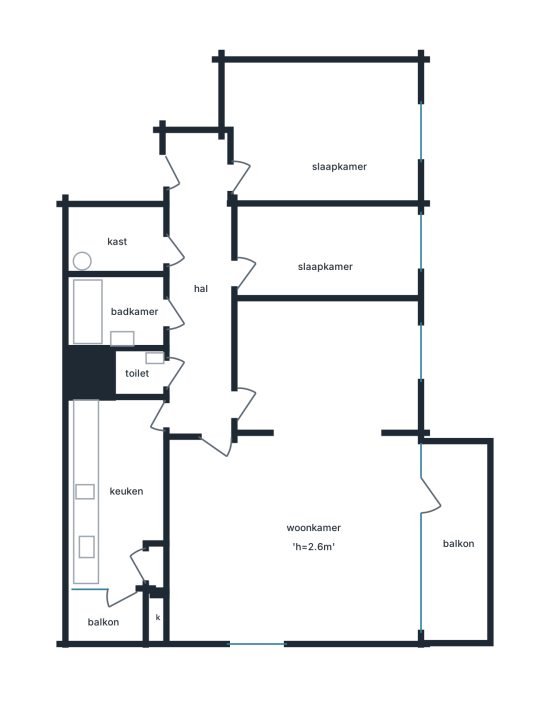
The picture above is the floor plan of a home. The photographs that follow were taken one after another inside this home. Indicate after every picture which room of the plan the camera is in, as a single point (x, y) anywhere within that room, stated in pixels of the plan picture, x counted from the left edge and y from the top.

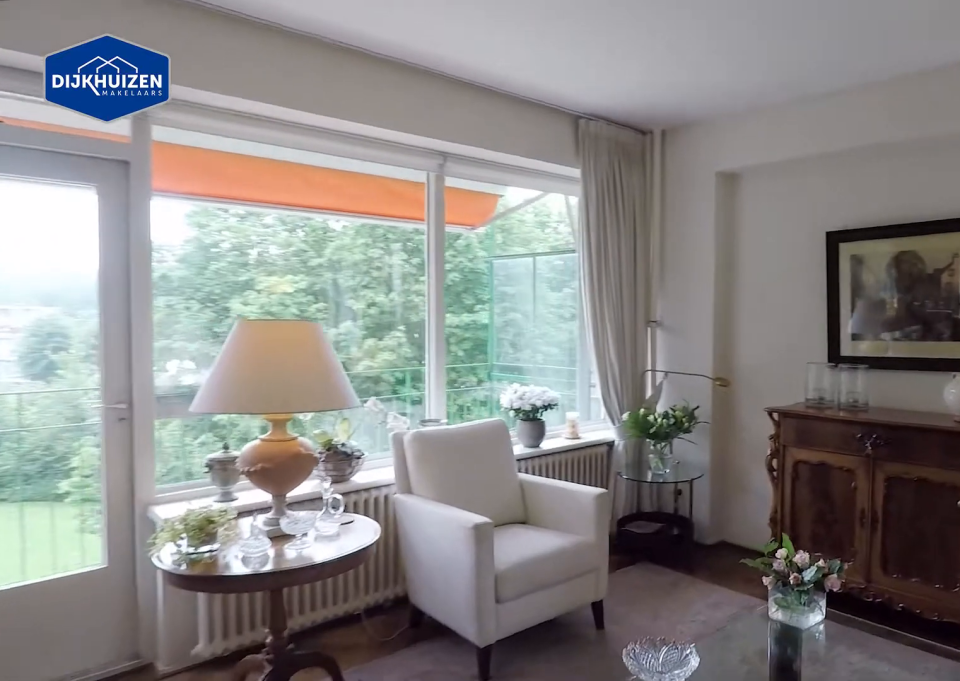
(302, 482)
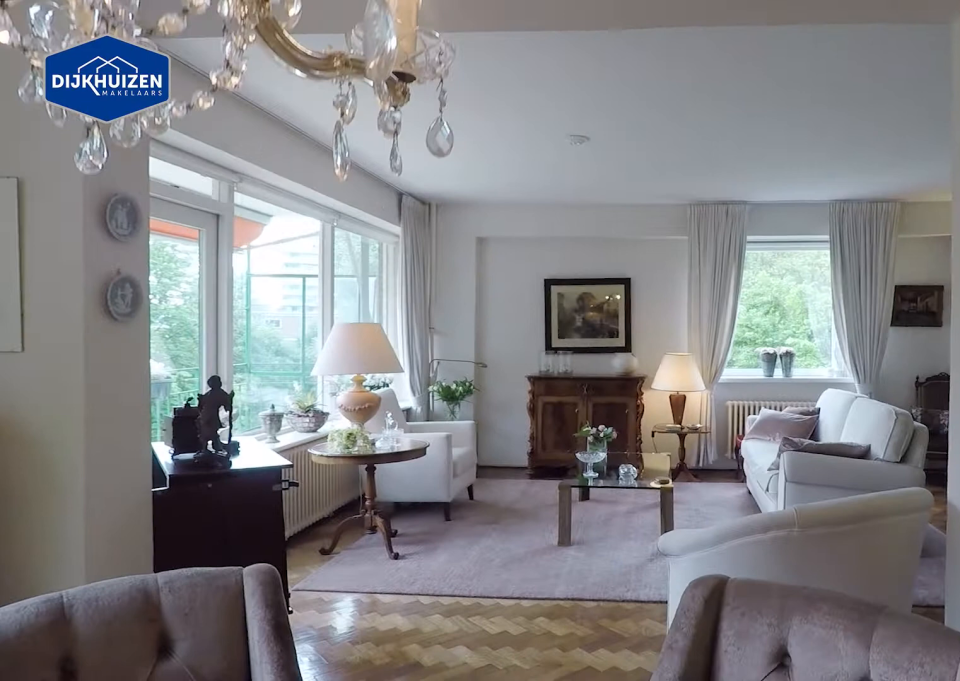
(302, 482)
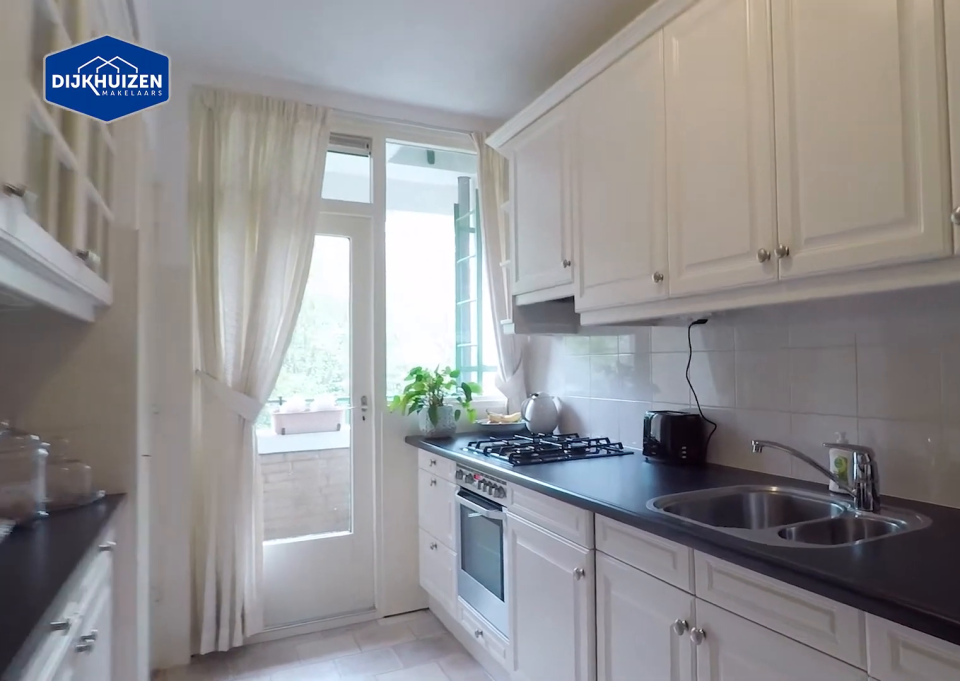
(111, 489)
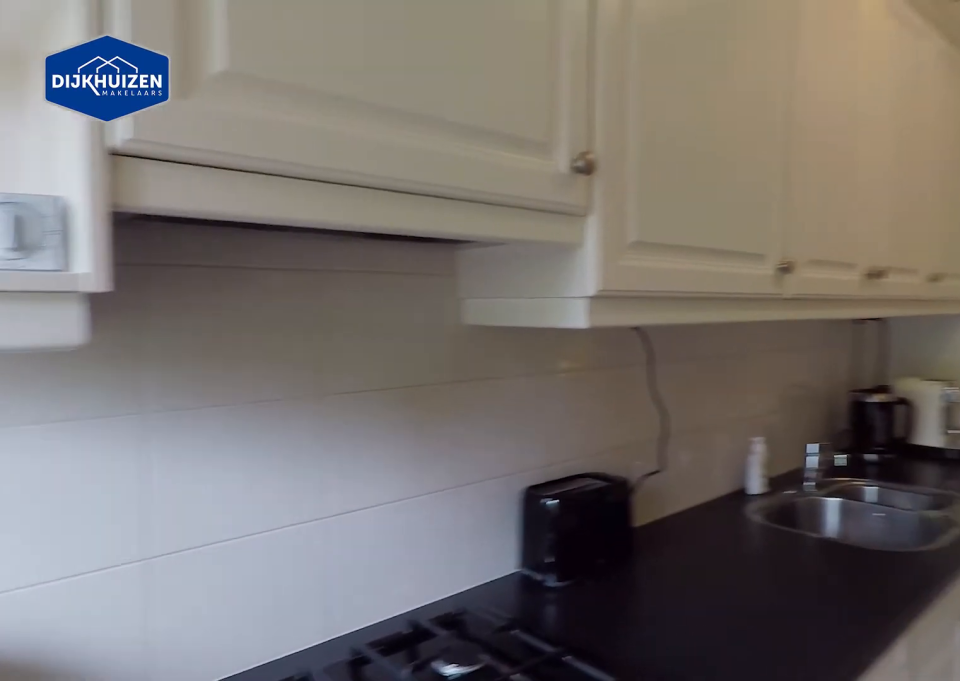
(111, 489)
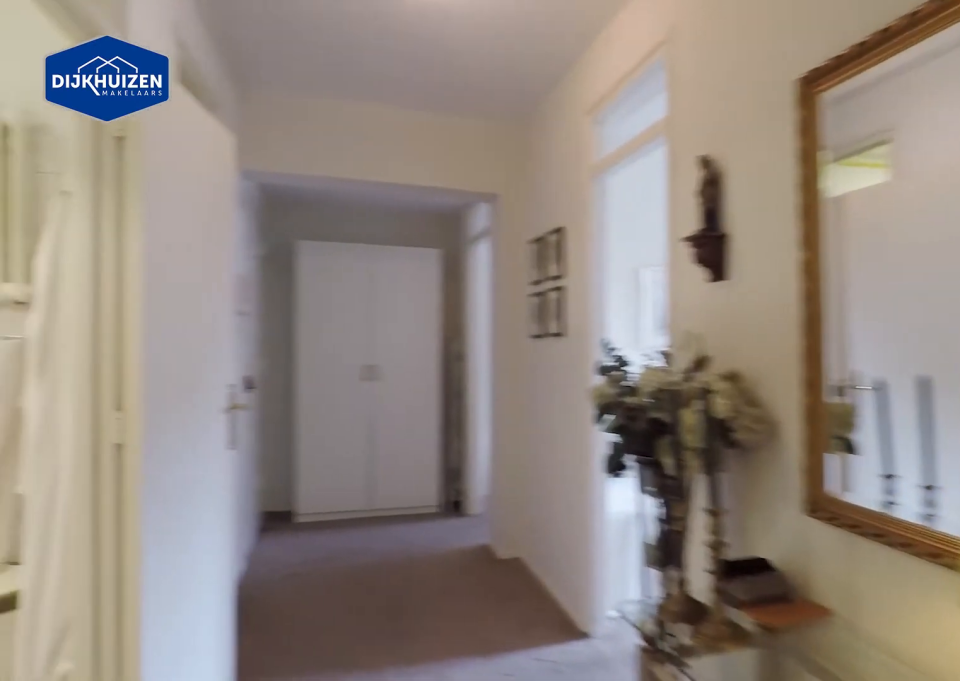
(201, 289)
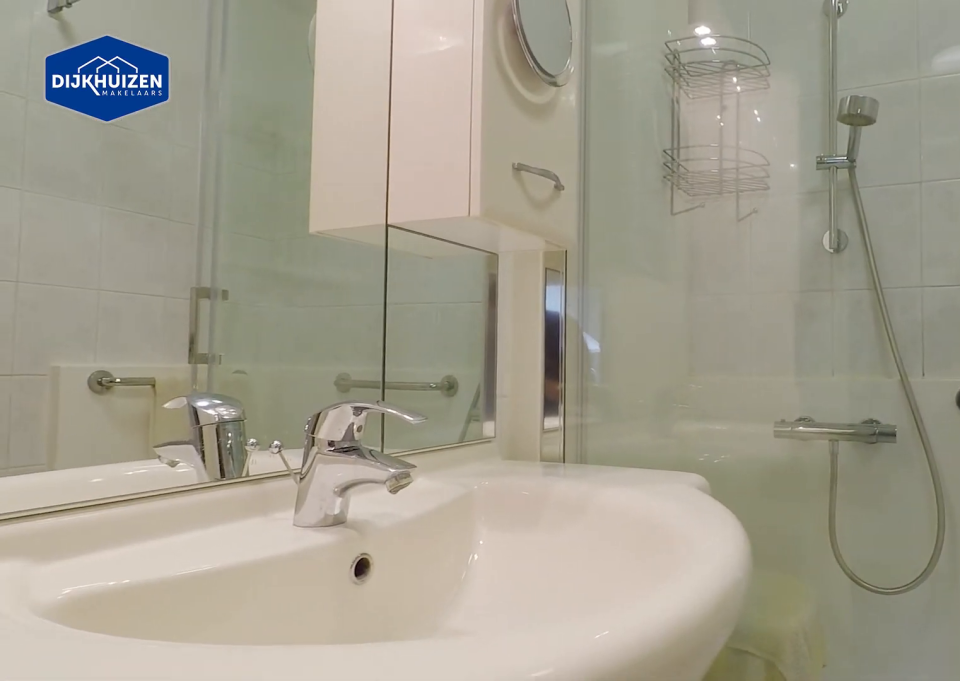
(107, 314)
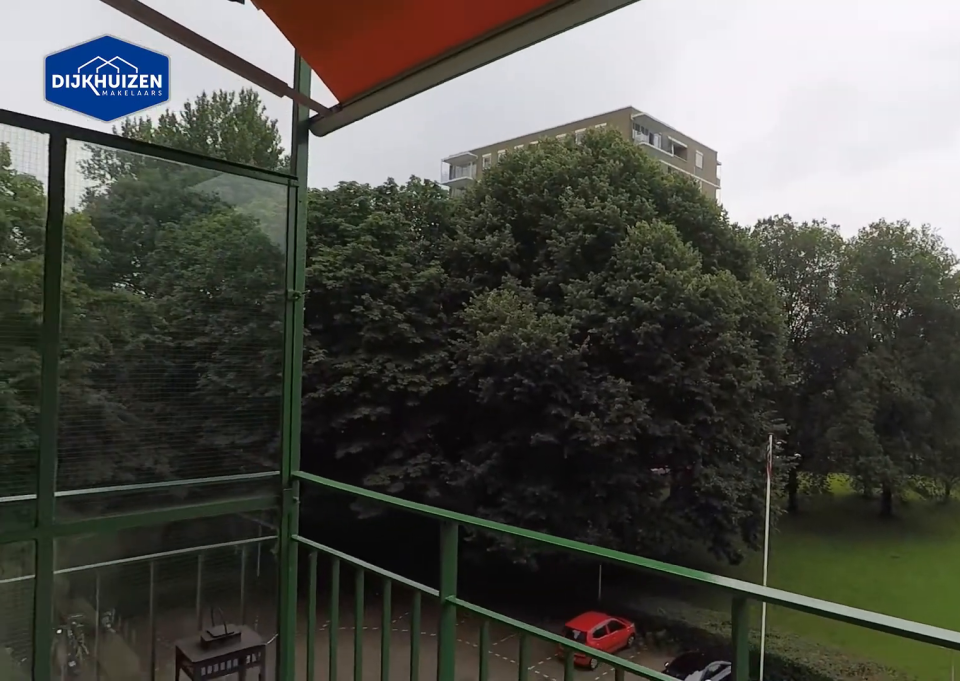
(455, 543)
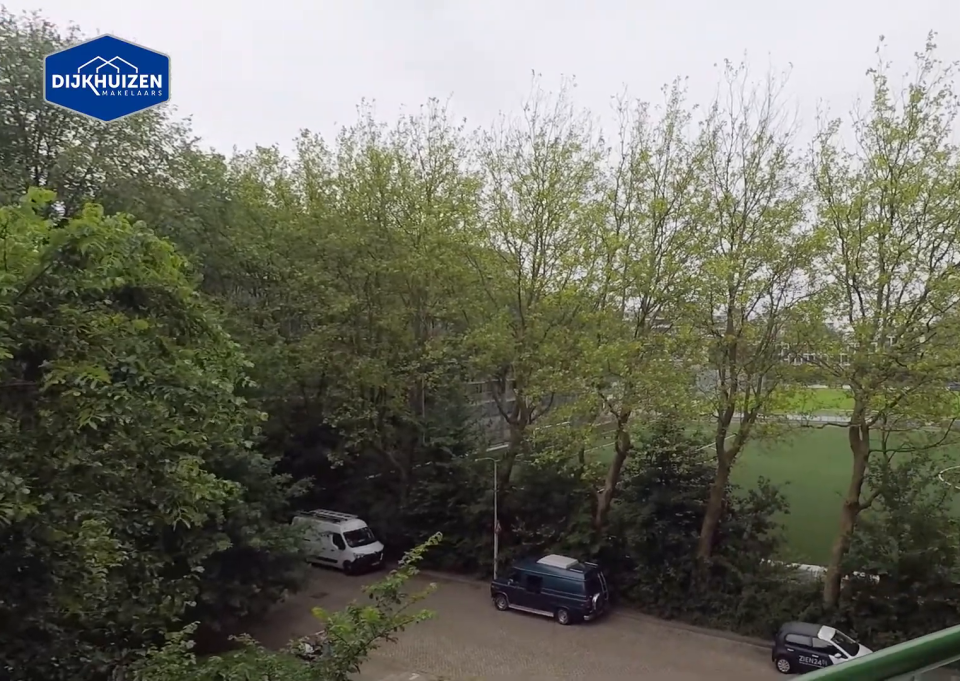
(106, 621)
